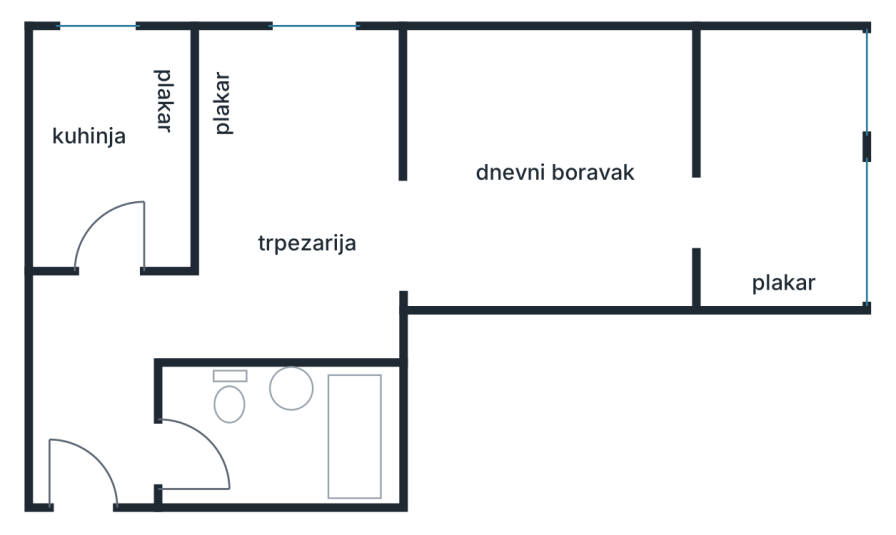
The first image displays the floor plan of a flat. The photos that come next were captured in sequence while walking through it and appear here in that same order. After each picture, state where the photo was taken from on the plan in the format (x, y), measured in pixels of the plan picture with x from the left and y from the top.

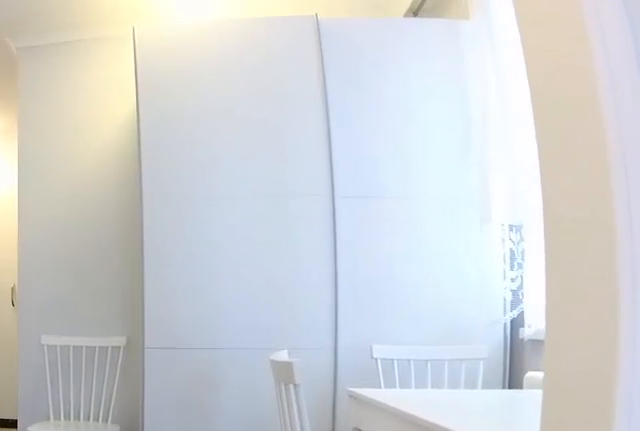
(507, 228)
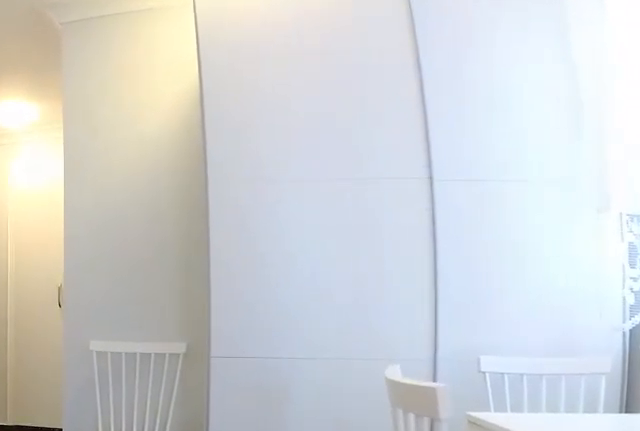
(480, 232)
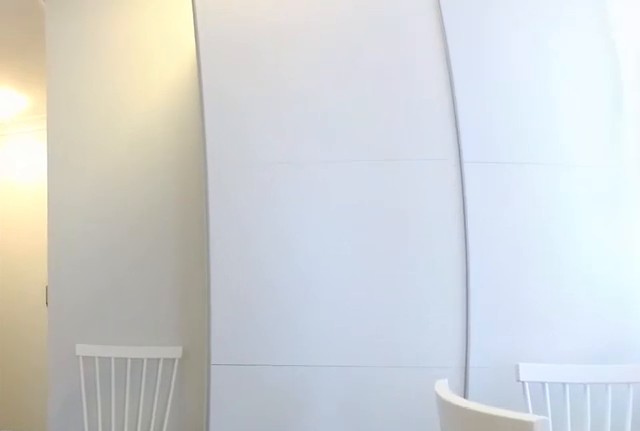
(453, 235)
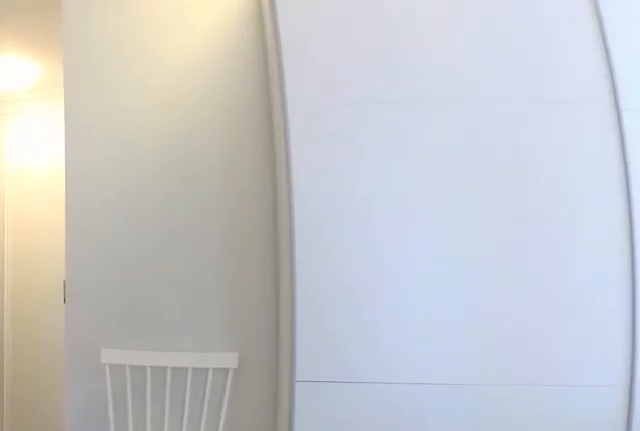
(397, 245)
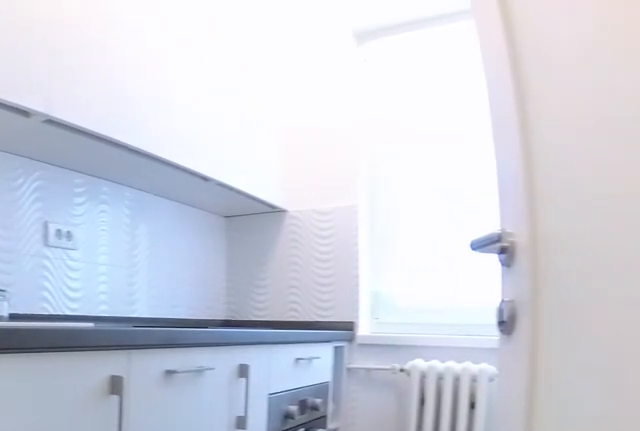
(120, 318)
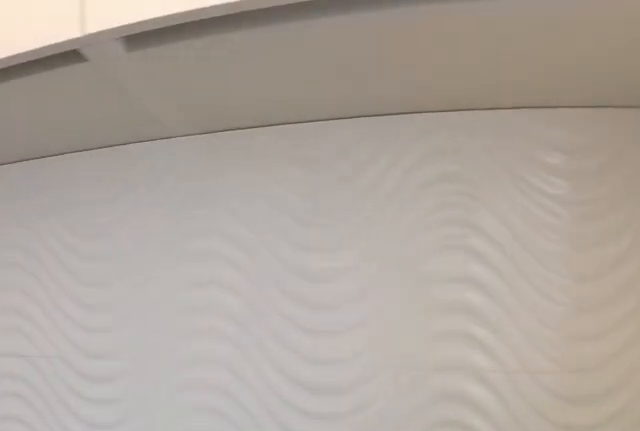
(130, 53)
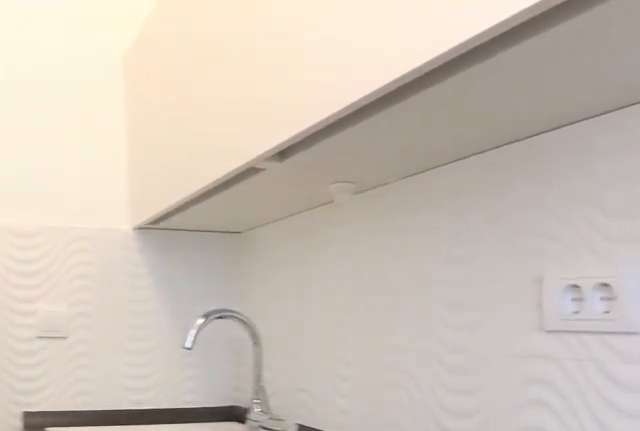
(122, 32)
